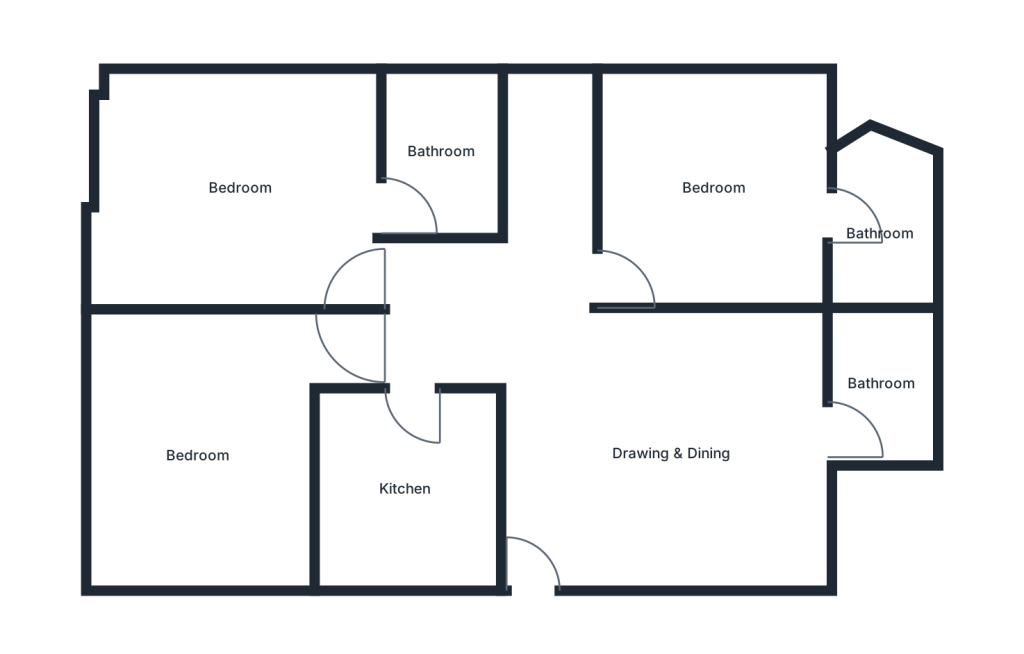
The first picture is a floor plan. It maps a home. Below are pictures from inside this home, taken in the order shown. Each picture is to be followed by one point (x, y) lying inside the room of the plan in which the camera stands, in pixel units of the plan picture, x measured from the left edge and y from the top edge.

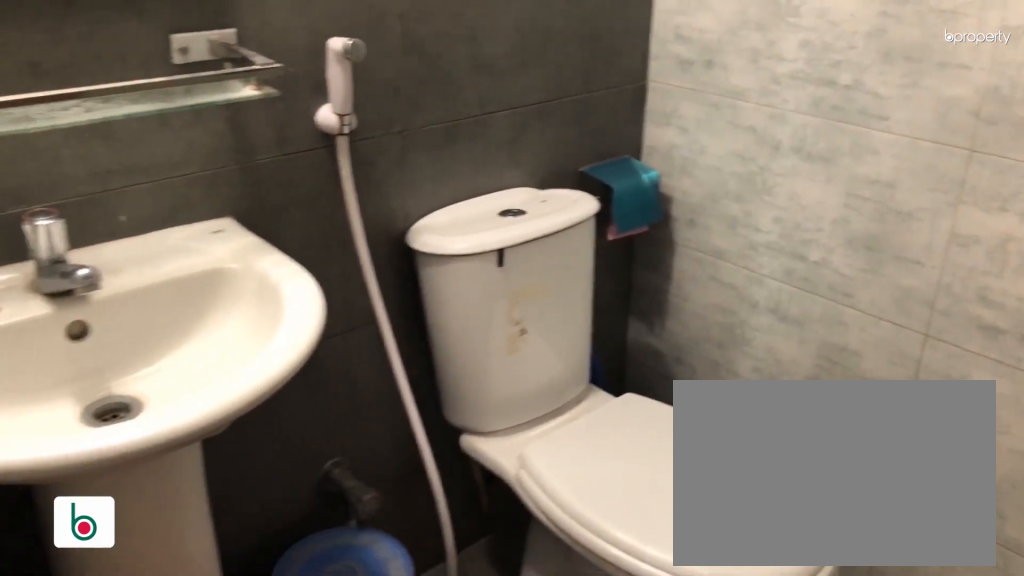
(882, 385)
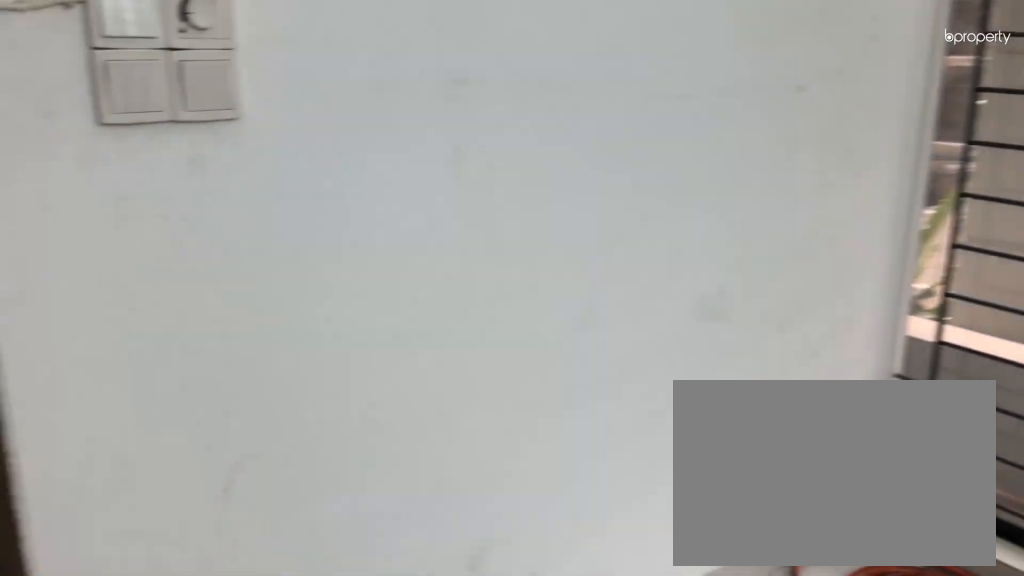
(714, 188)
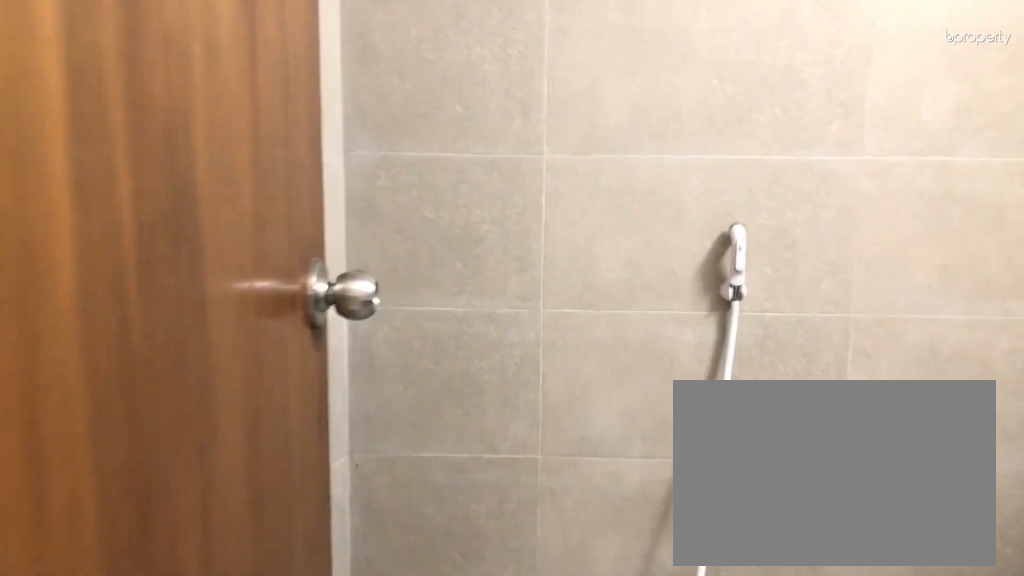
(879, 234)
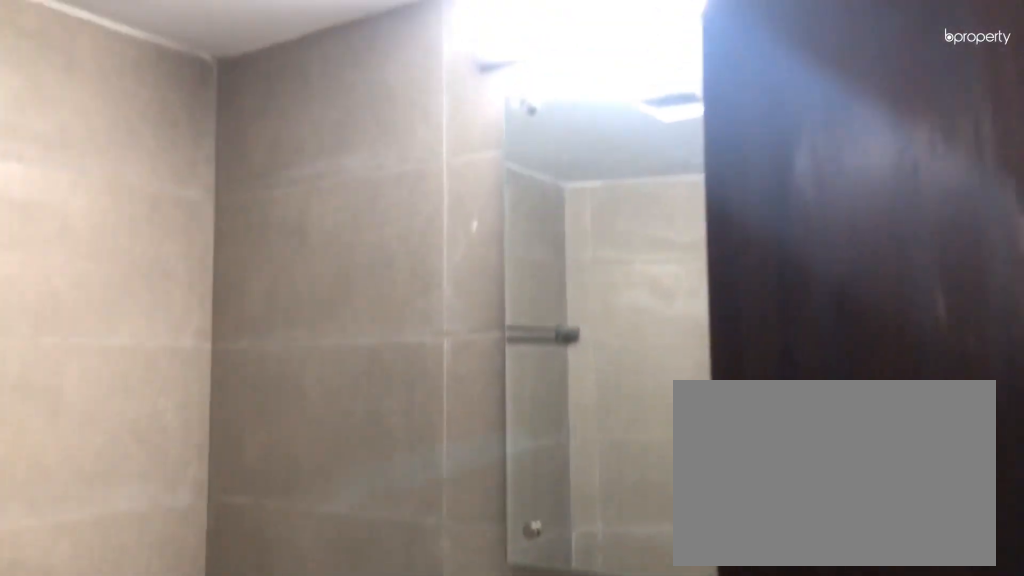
(879, 234)
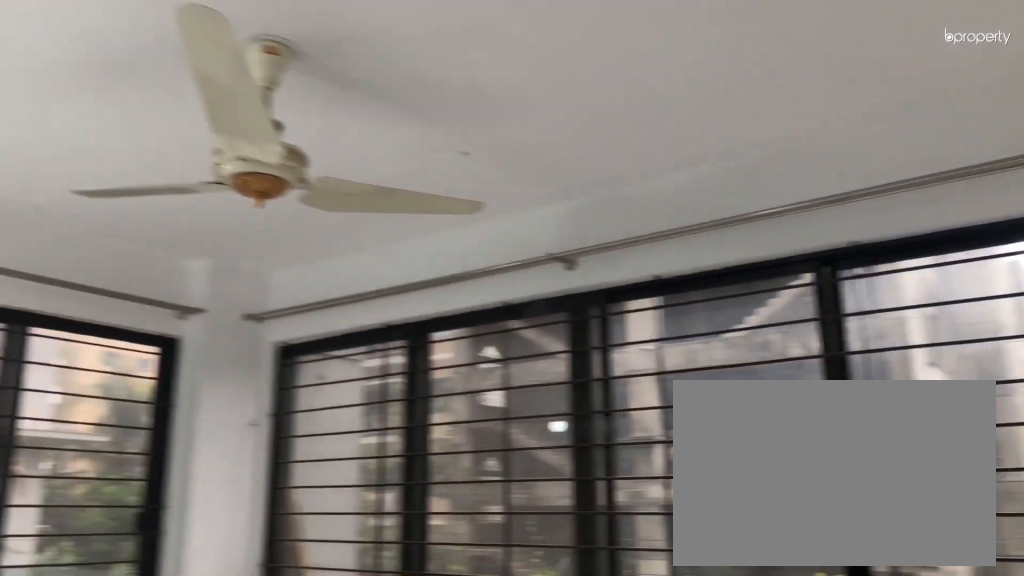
(238, 188)
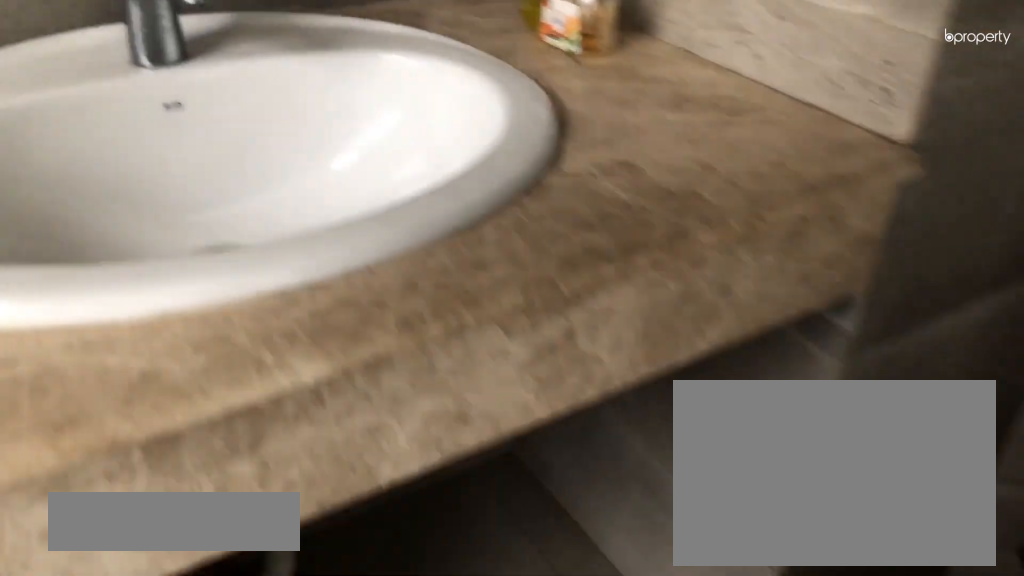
(443, 152)
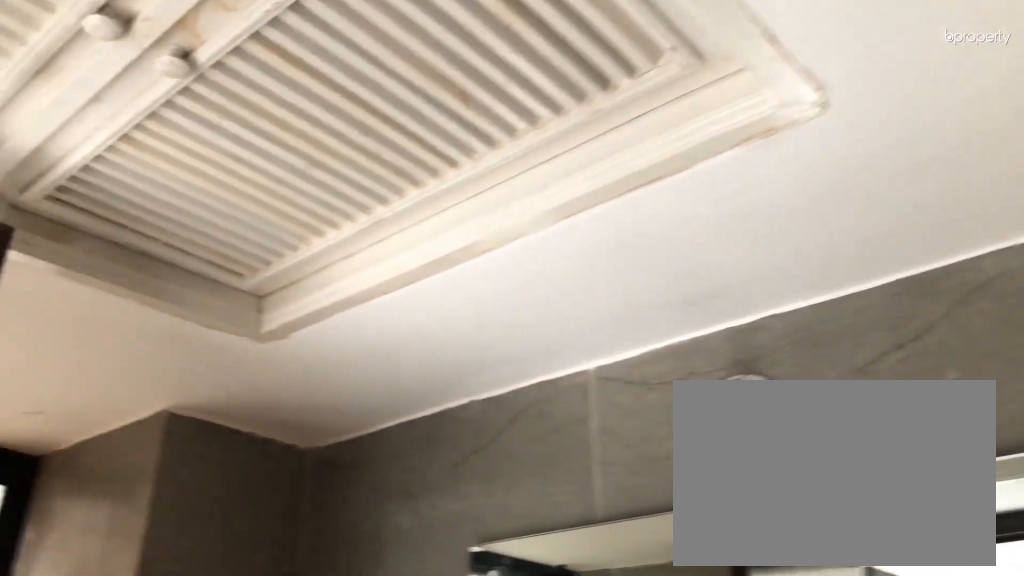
(443, 152)
